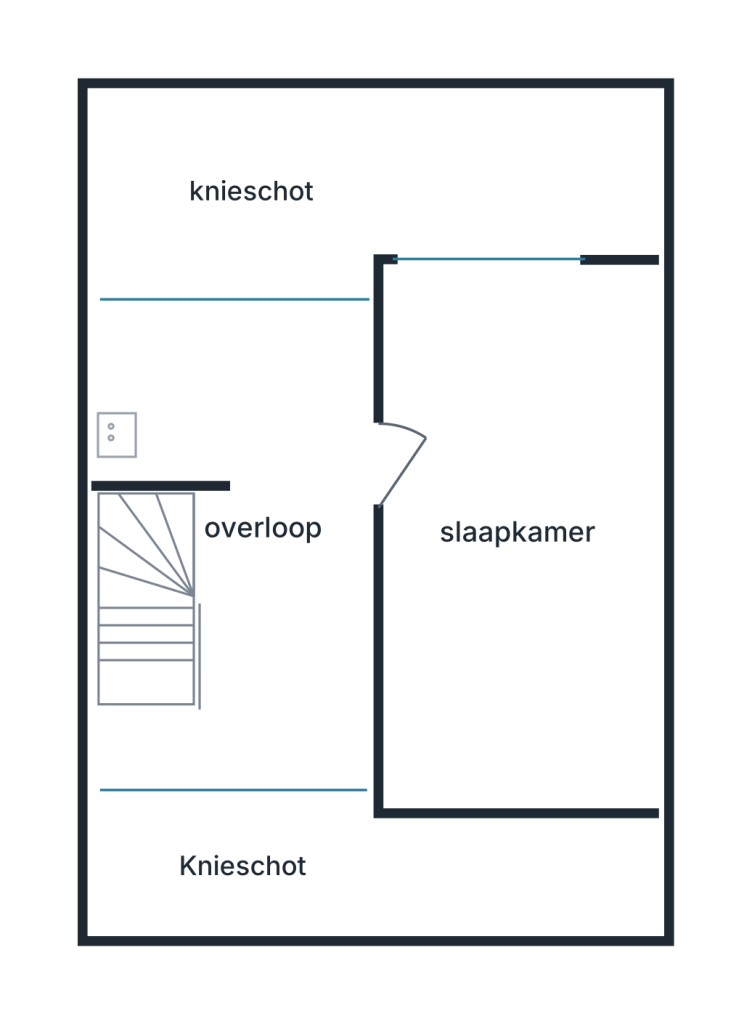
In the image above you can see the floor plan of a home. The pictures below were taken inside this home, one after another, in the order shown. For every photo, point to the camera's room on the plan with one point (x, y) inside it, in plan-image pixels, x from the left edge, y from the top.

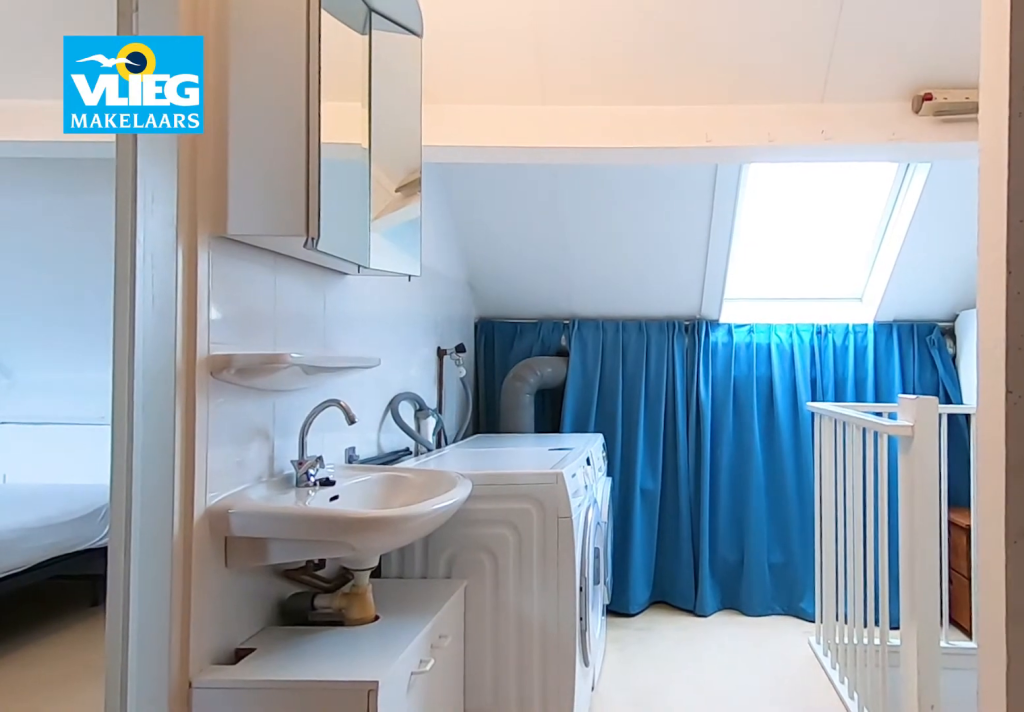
(239, 548)
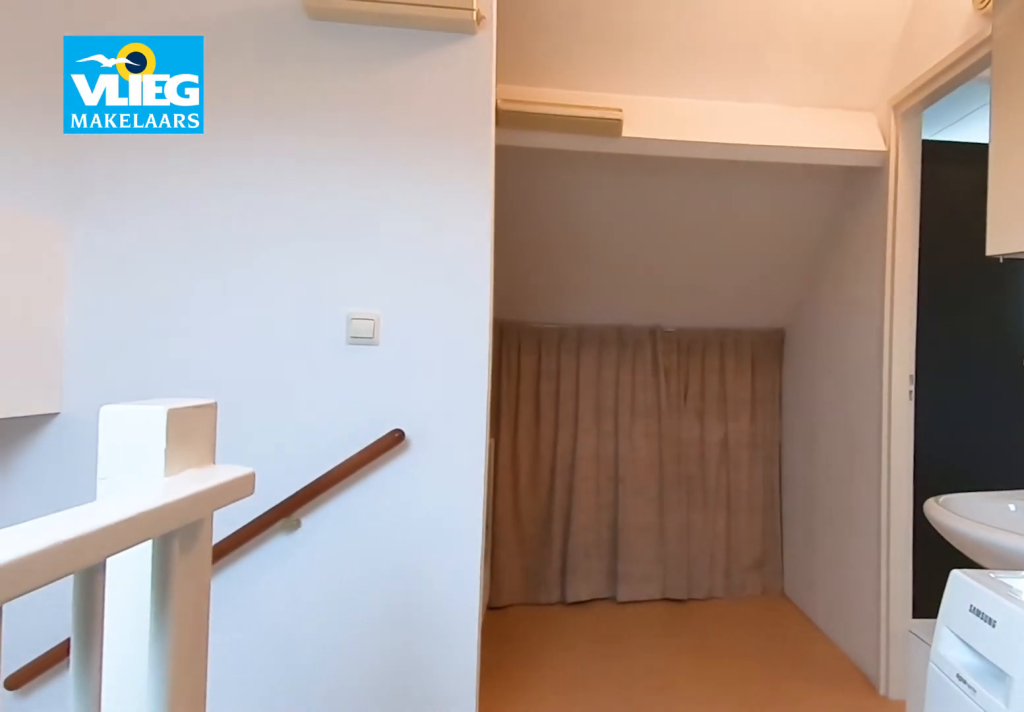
(239, 548)
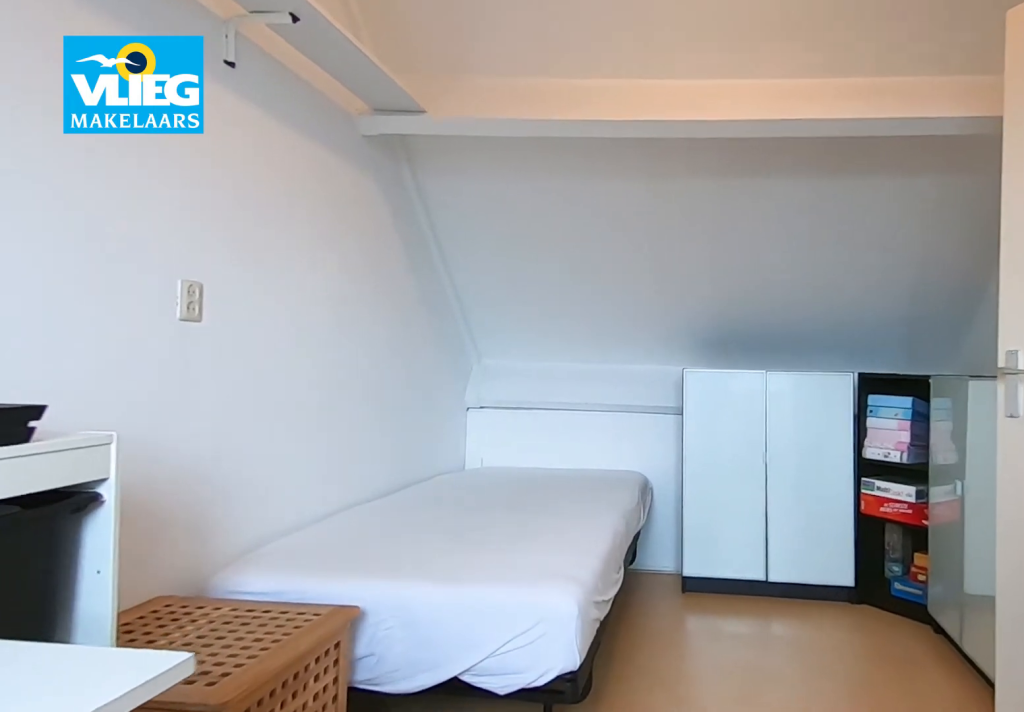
(518, 627)
